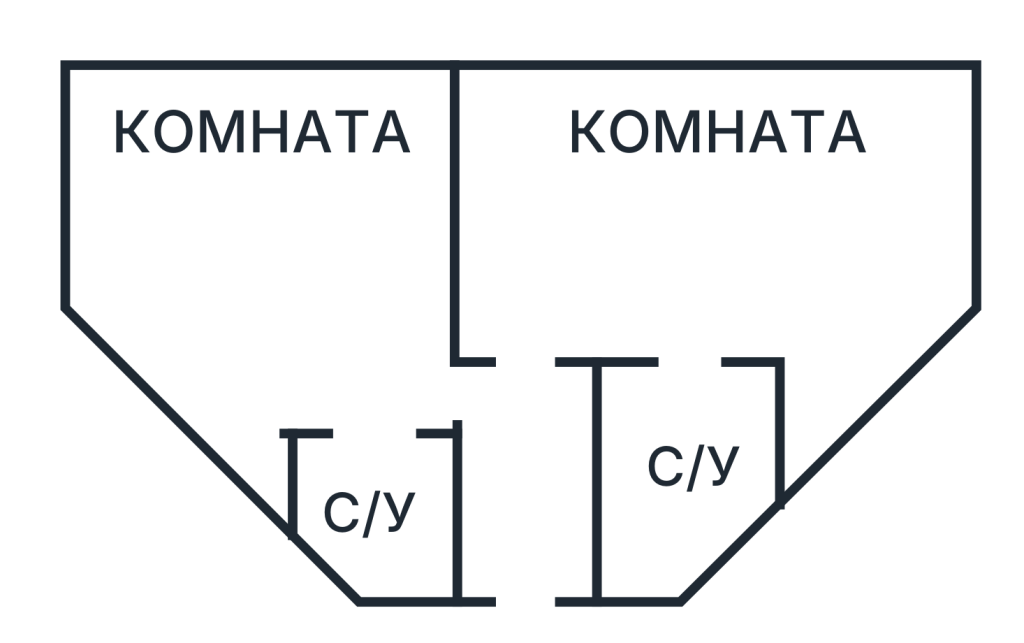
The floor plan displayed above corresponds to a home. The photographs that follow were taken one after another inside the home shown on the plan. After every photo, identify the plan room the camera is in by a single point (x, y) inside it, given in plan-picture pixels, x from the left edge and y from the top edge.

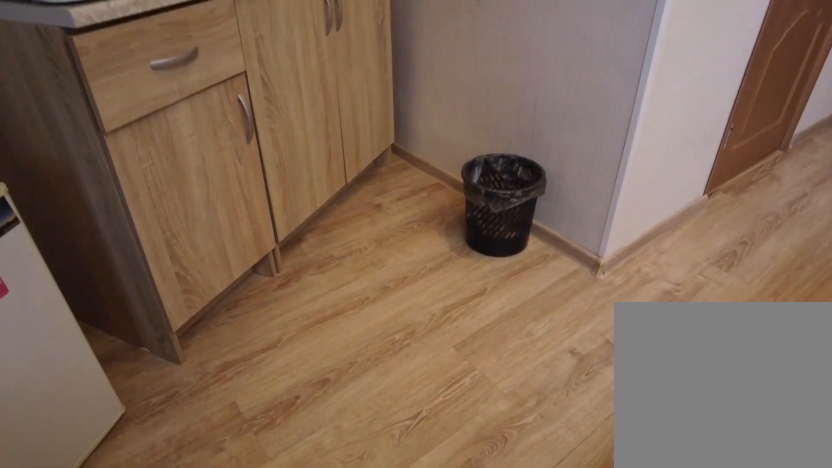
(925, 268)
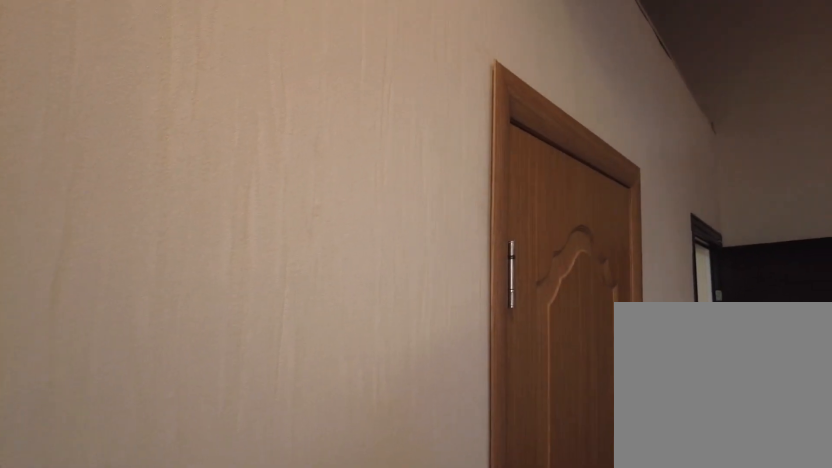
(697, 323)
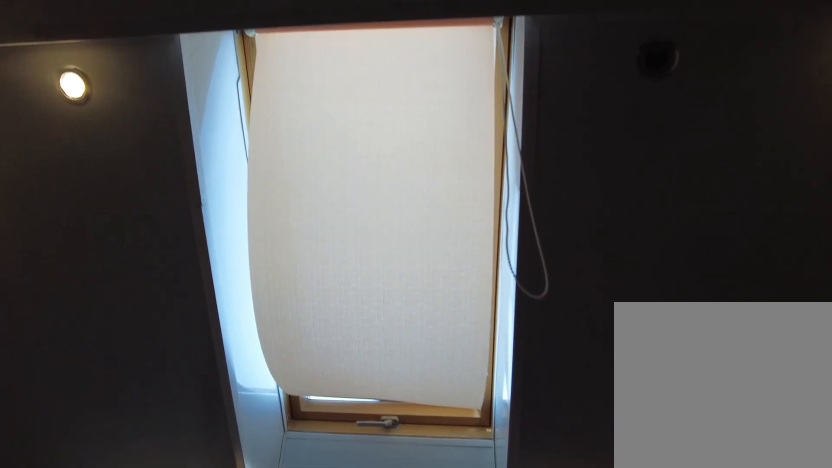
(697, 323)
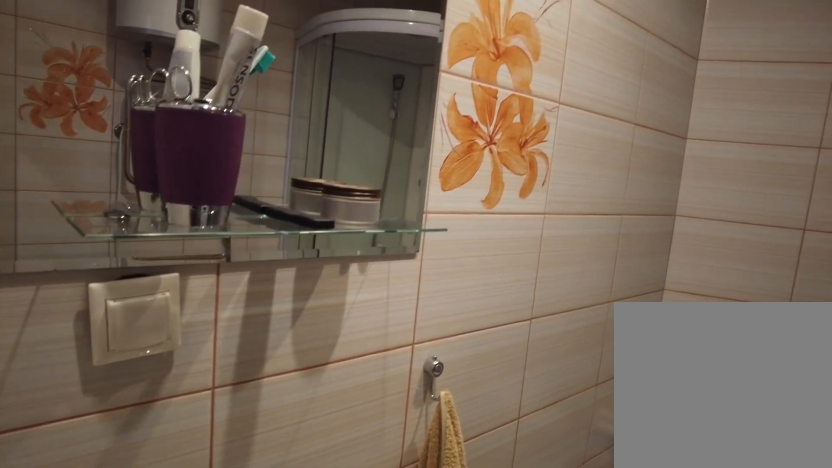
(706, 423)
